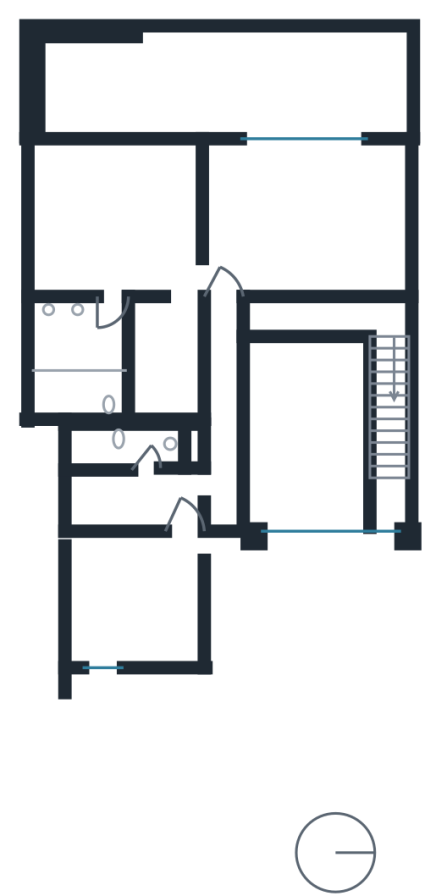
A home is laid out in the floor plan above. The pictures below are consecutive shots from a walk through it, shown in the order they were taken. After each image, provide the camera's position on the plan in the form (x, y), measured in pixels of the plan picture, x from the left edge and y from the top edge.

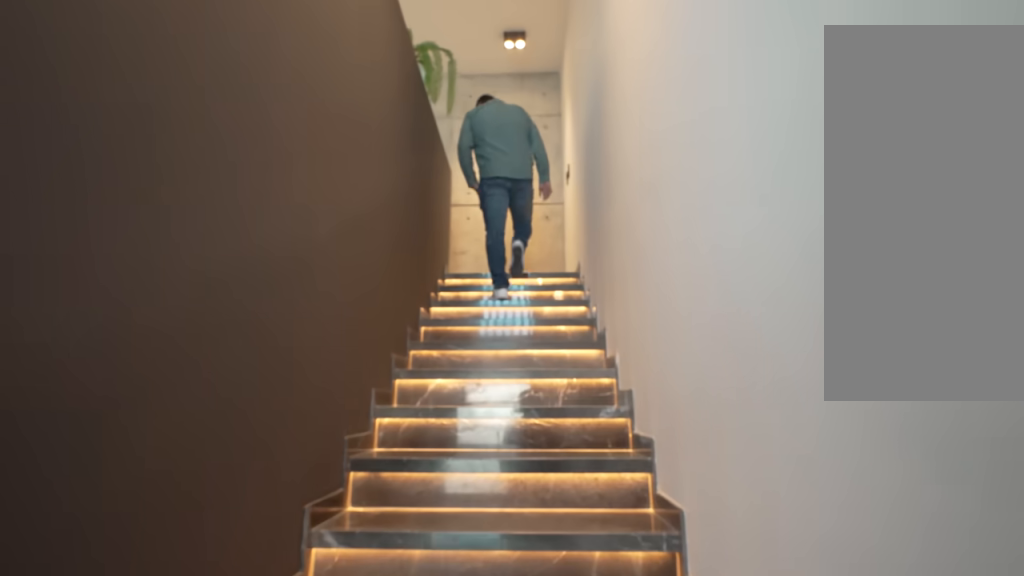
(394, 412)
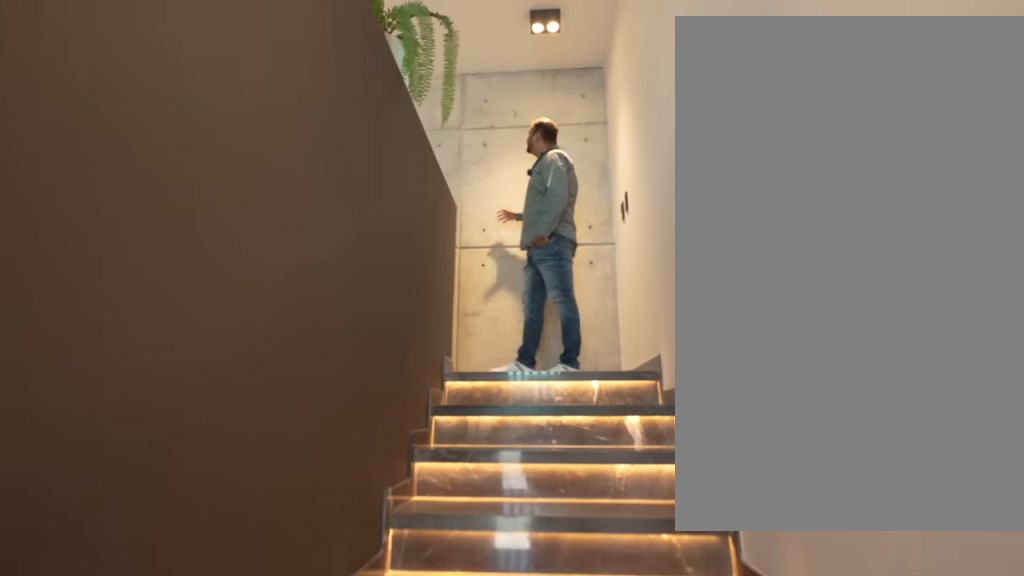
(390, 390)
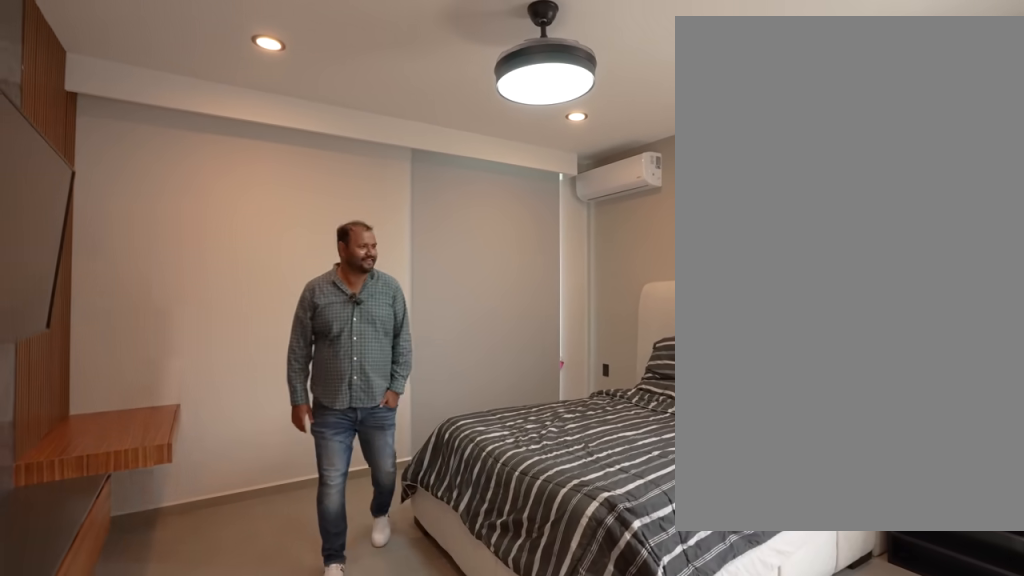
(171, 567)
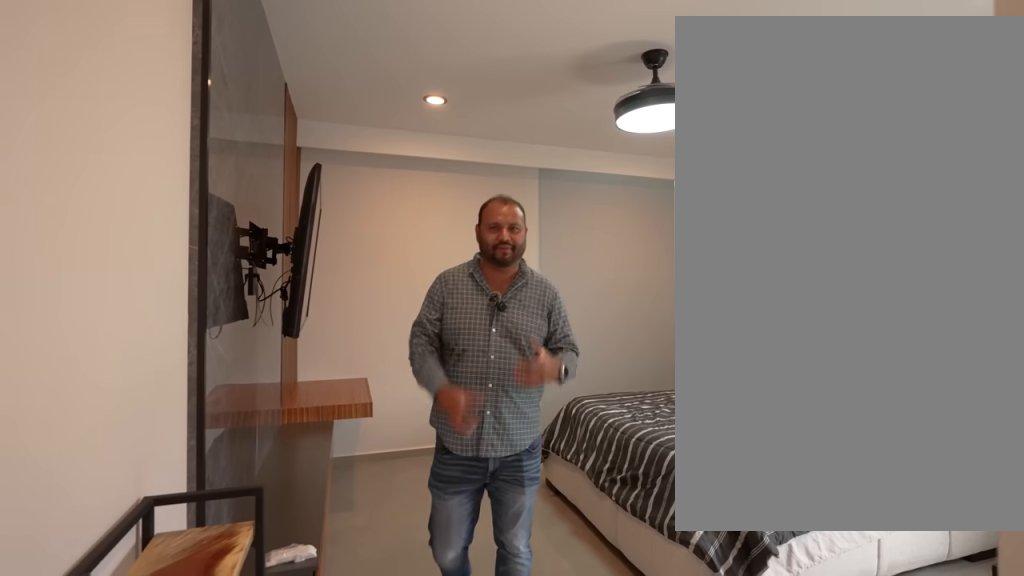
(171, 567)
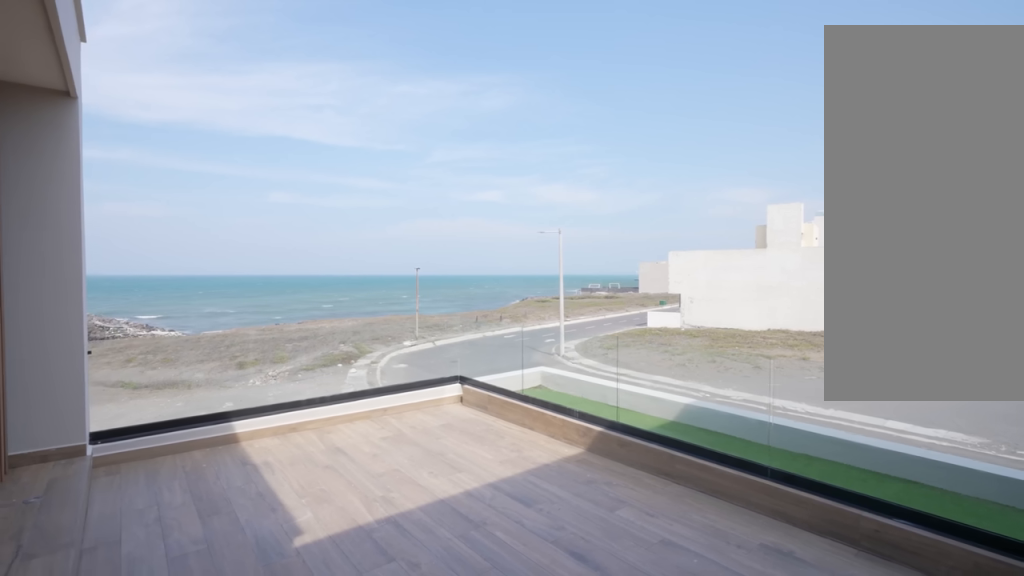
(233, 591)
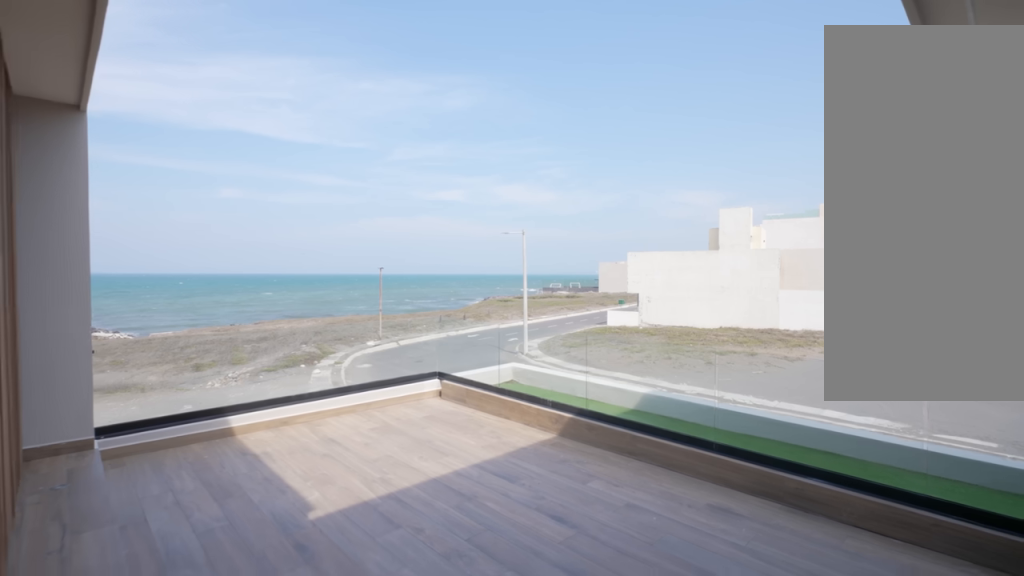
(252, 590)
